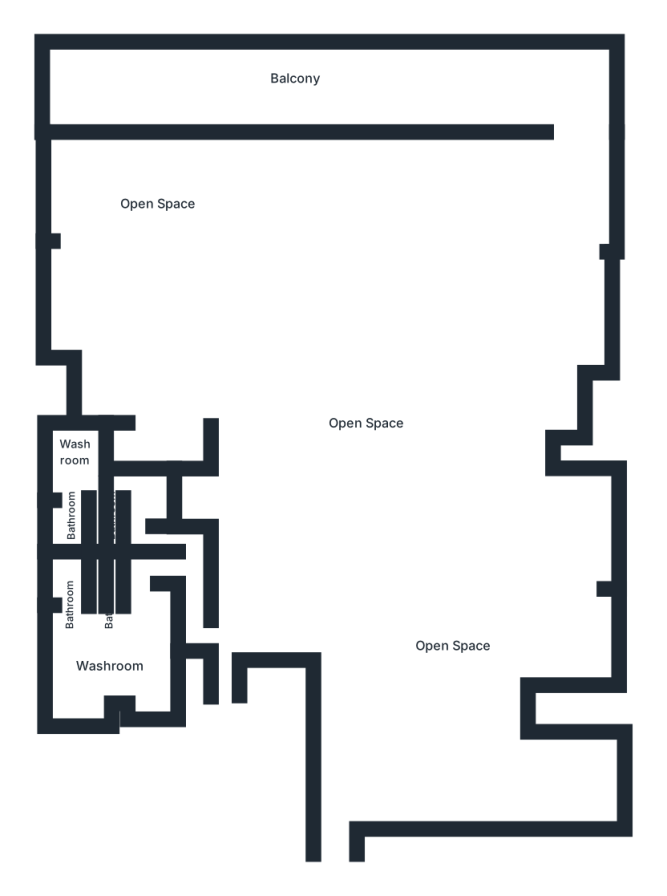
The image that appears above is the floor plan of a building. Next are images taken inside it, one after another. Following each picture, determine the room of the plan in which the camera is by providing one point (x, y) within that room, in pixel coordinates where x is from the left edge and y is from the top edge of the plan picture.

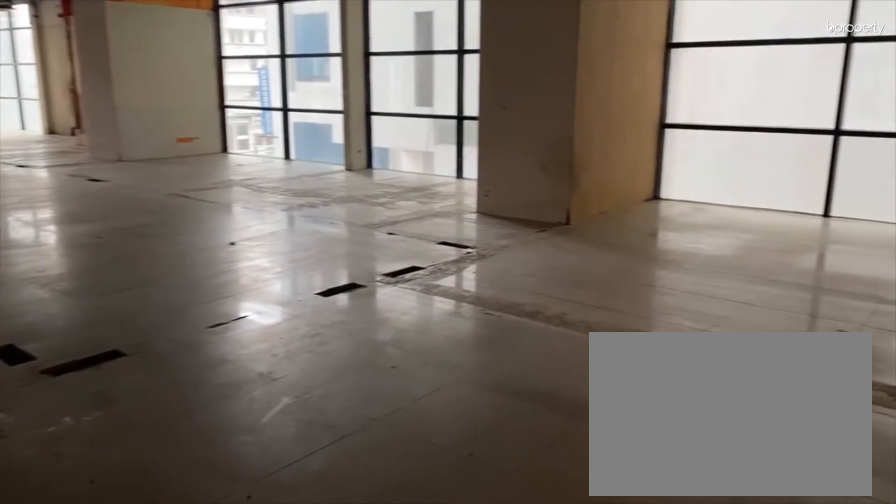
(407, 725)
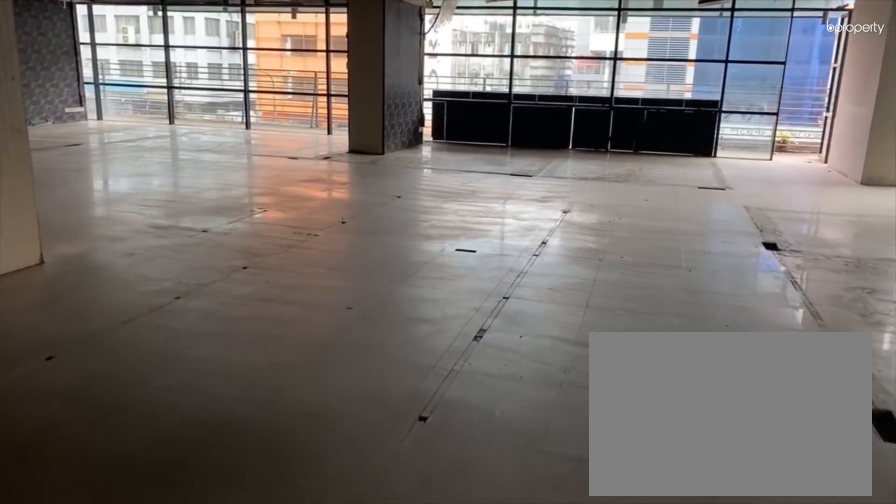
(402, 506)
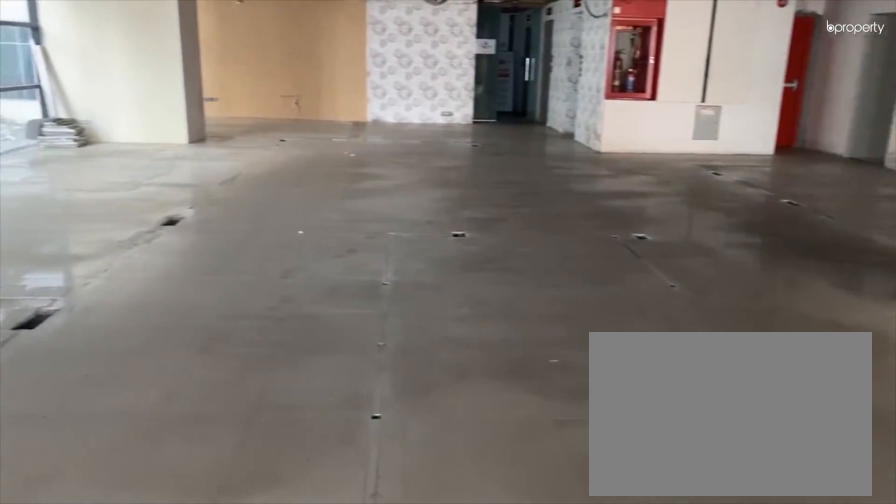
(330, 356)
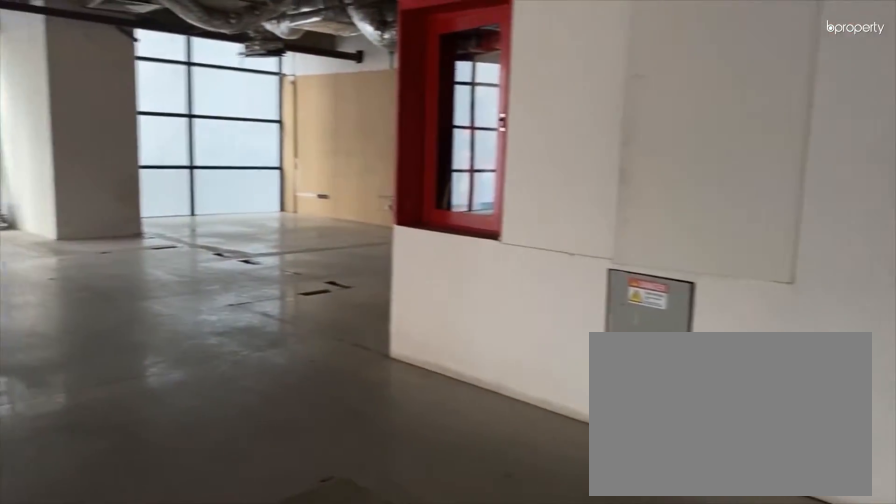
(276, 598)
